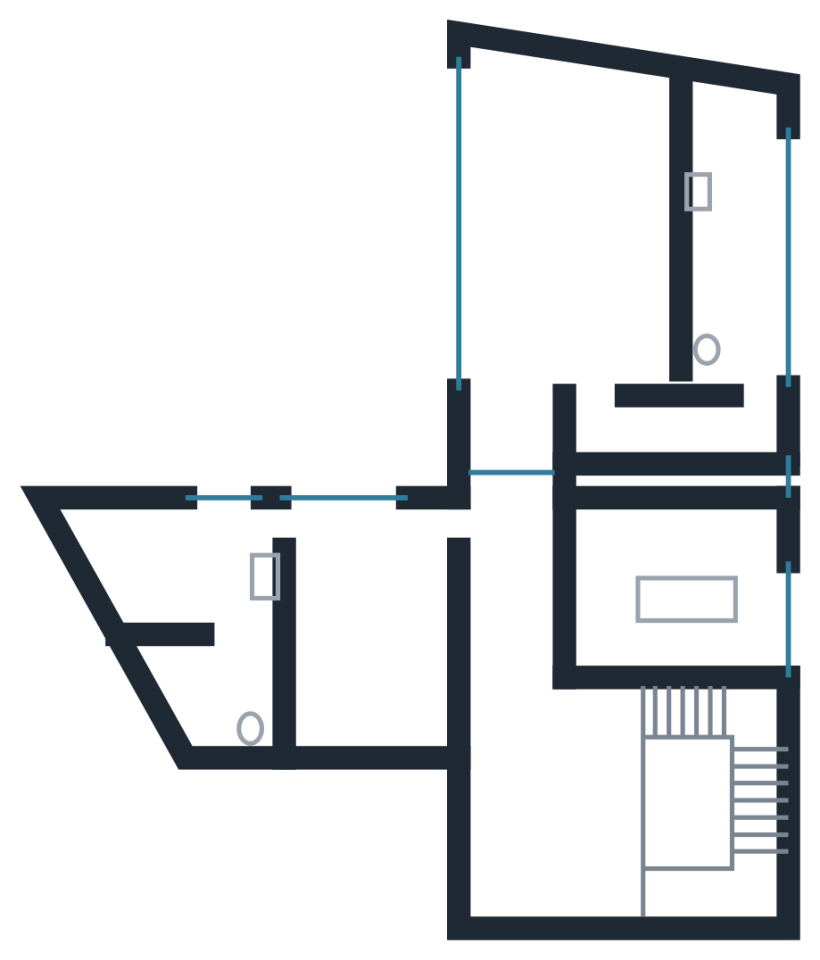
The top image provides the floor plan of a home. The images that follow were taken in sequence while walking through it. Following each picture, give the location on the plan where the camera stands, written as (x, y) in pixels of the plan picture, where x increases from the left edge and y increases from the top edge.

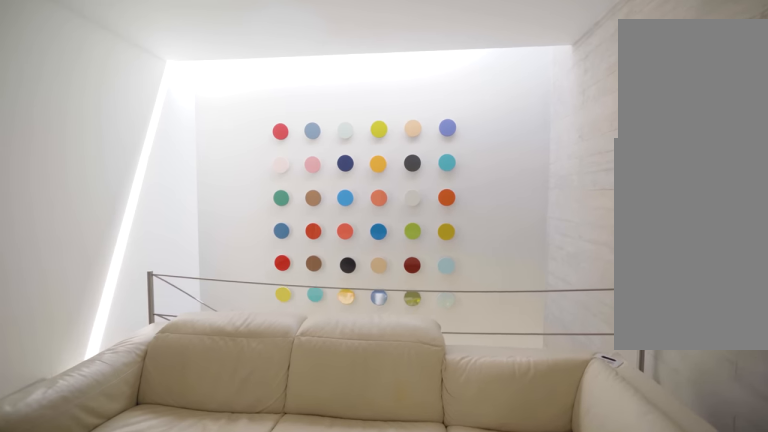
(535, 800)
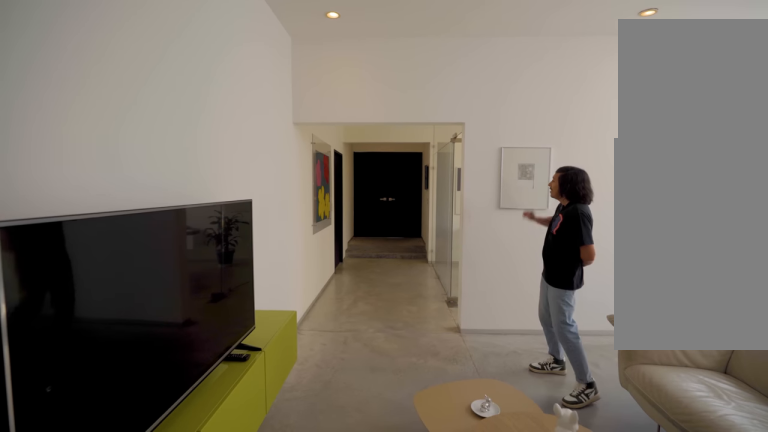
(534, 810)
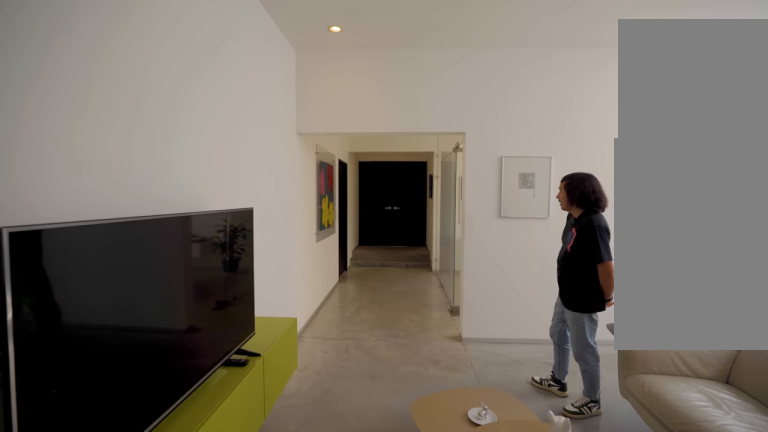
(534, 810)
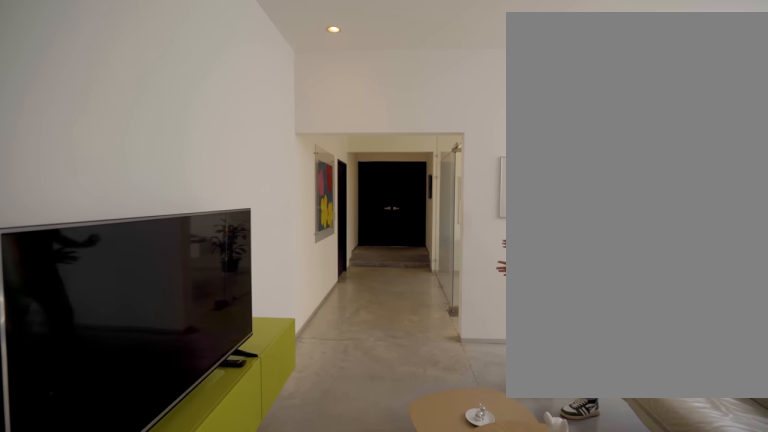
(534, 810)
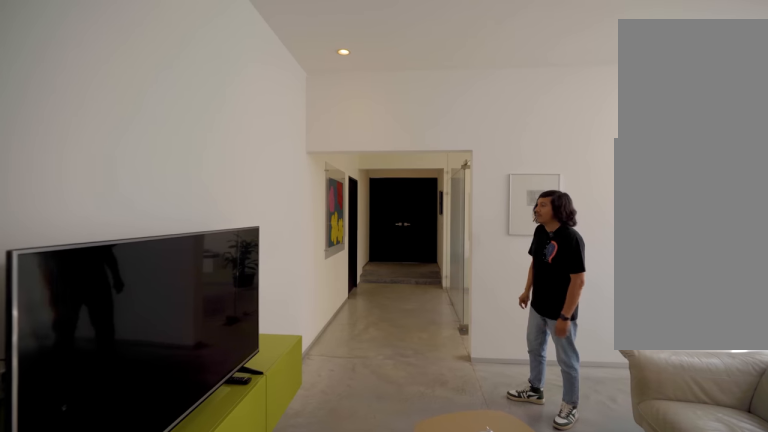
(532, 810)
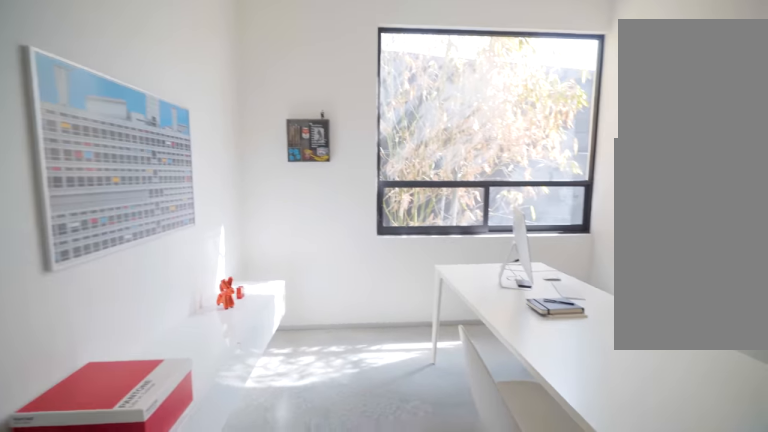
(613, 605)
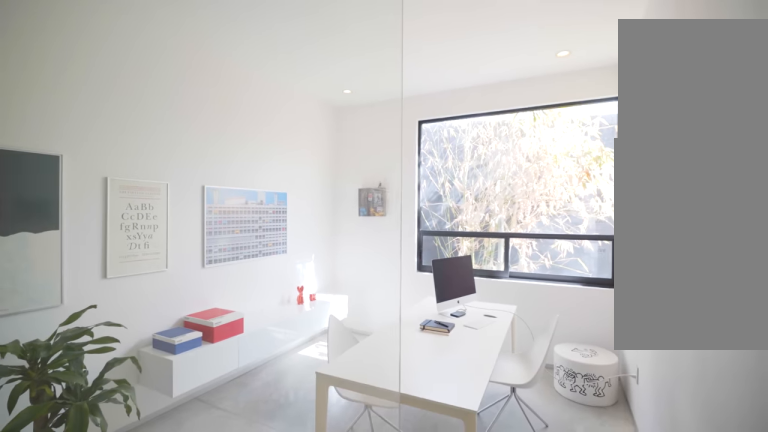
(617, 635)
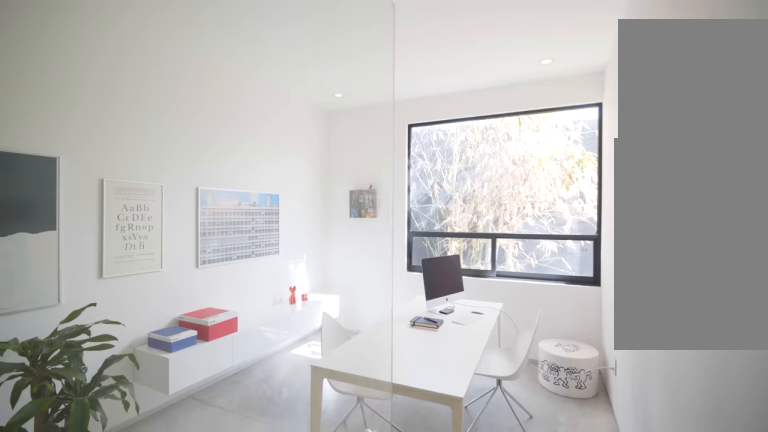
(617, 634)
